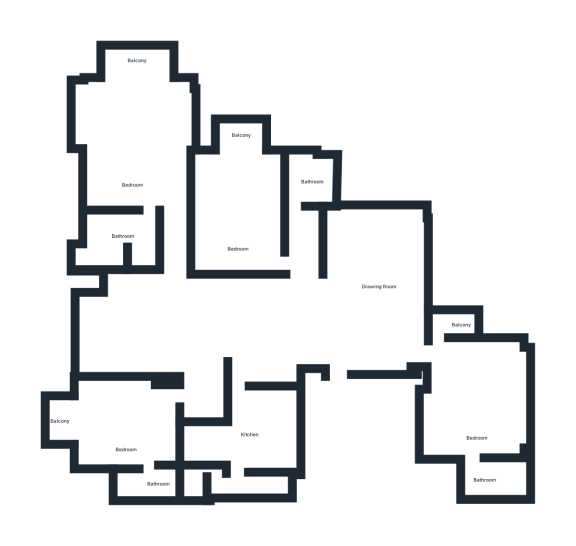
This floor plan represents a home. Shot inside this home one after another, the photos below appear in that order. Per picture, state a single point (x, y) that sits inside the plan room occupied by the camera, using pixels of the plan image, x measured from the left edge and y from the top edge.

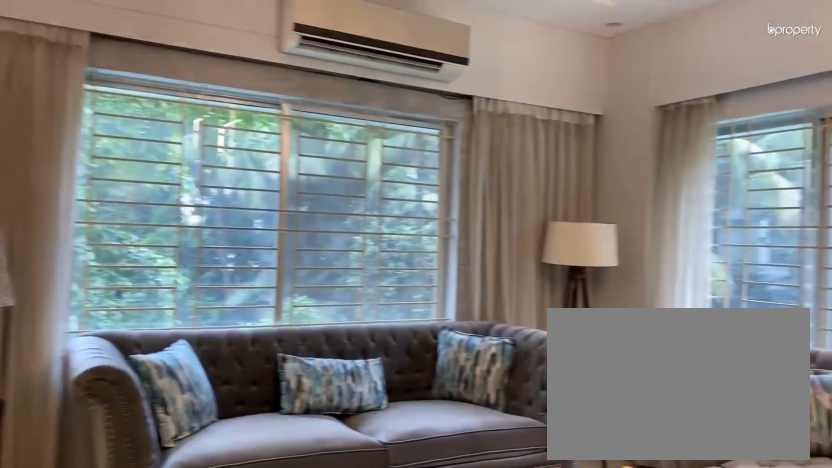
(380, 284)
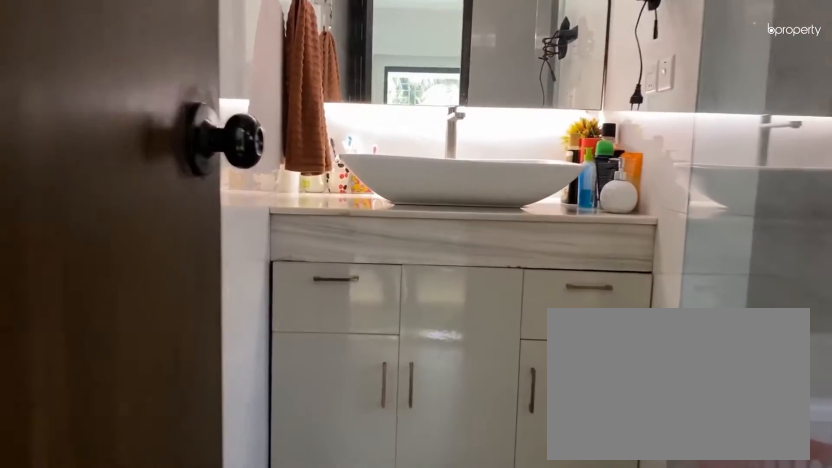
(121, 237)
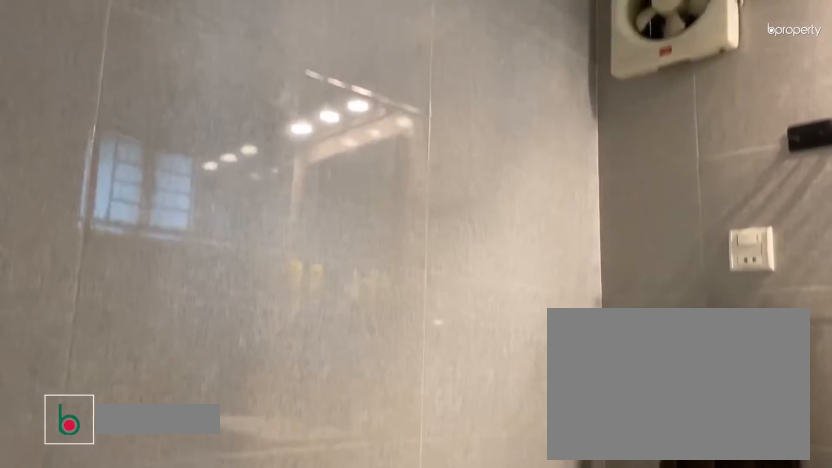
(145, 483)
